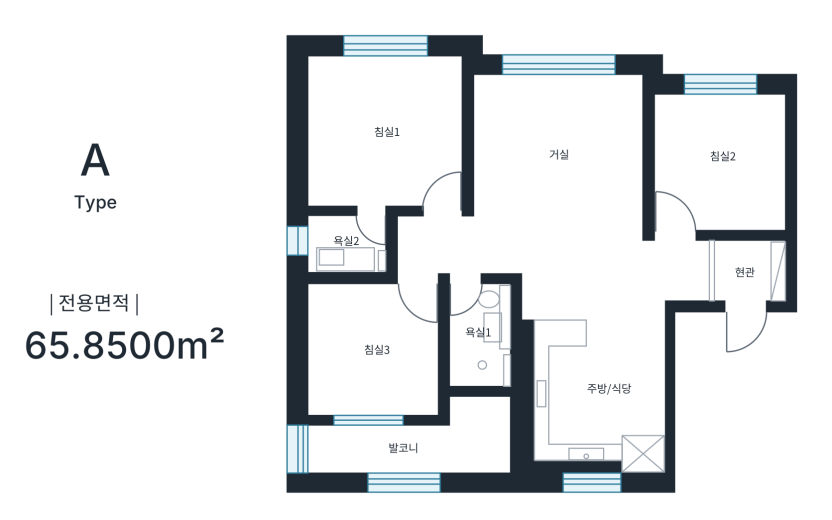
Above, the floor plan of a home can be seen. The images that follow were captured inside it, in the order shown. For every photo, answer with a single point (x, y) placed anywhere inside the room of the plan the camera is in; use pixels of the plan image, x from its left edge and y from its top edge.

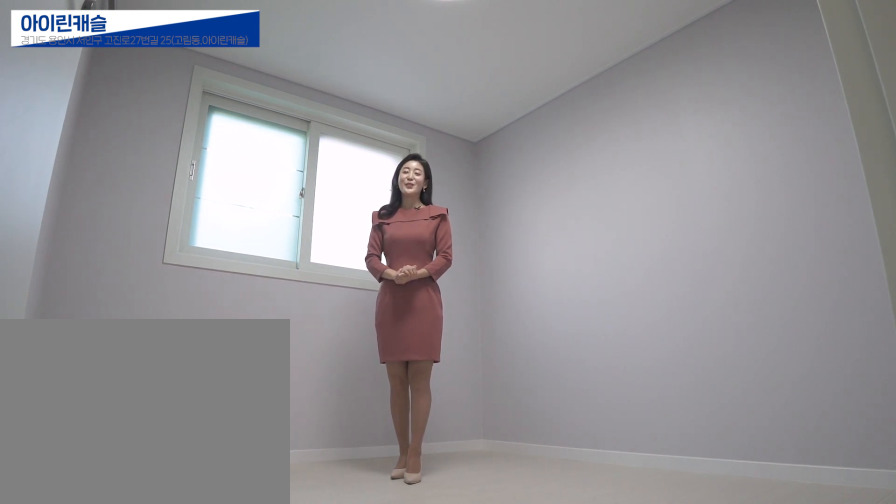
(723, 156)
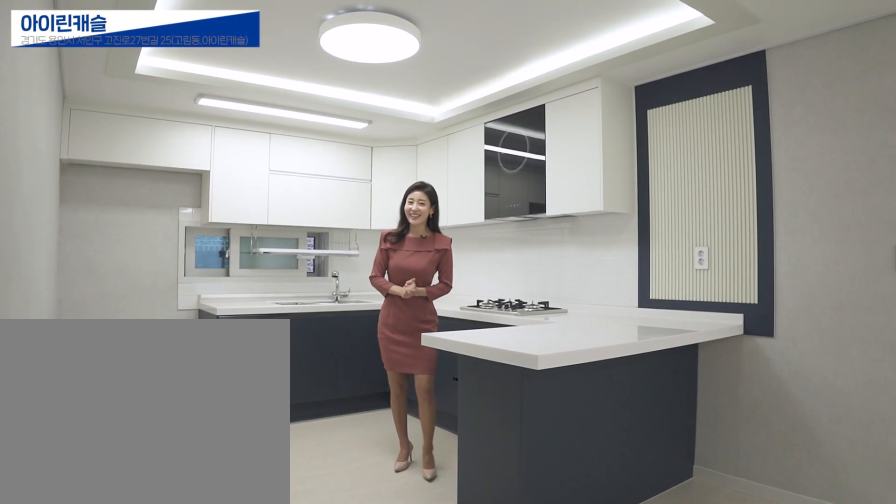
(598, 392)
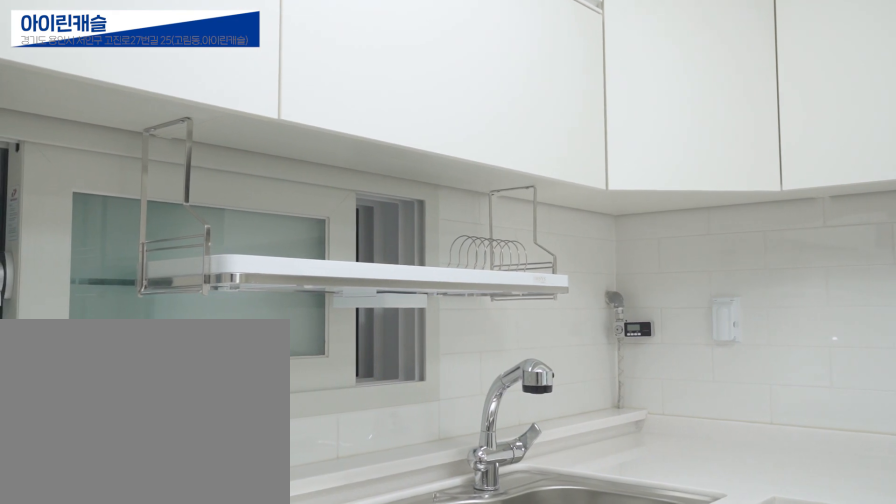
(598, 392)
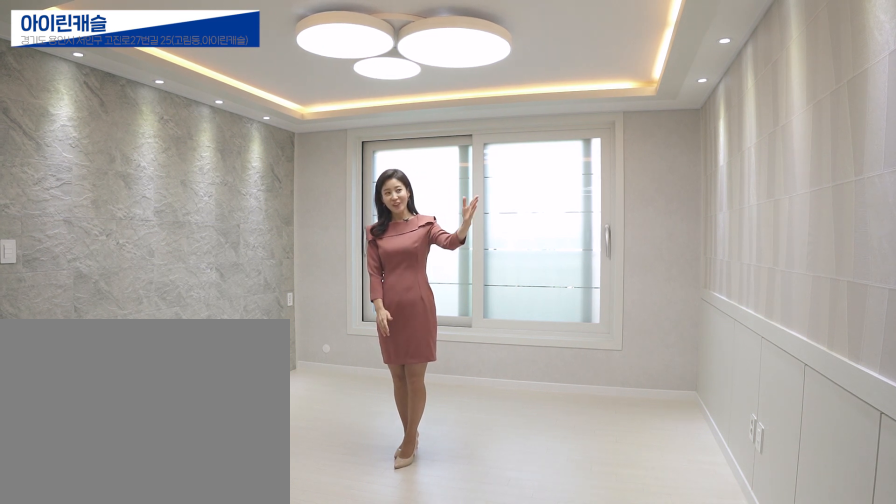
(562, 162)
